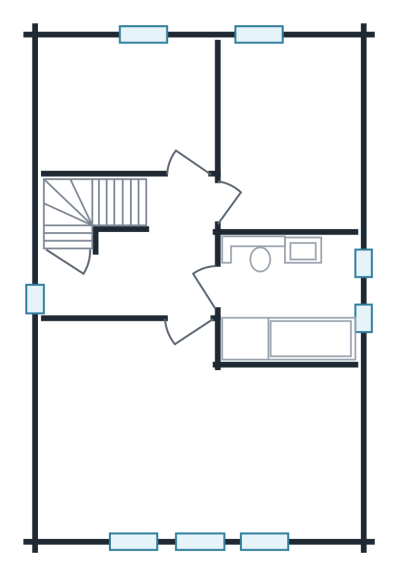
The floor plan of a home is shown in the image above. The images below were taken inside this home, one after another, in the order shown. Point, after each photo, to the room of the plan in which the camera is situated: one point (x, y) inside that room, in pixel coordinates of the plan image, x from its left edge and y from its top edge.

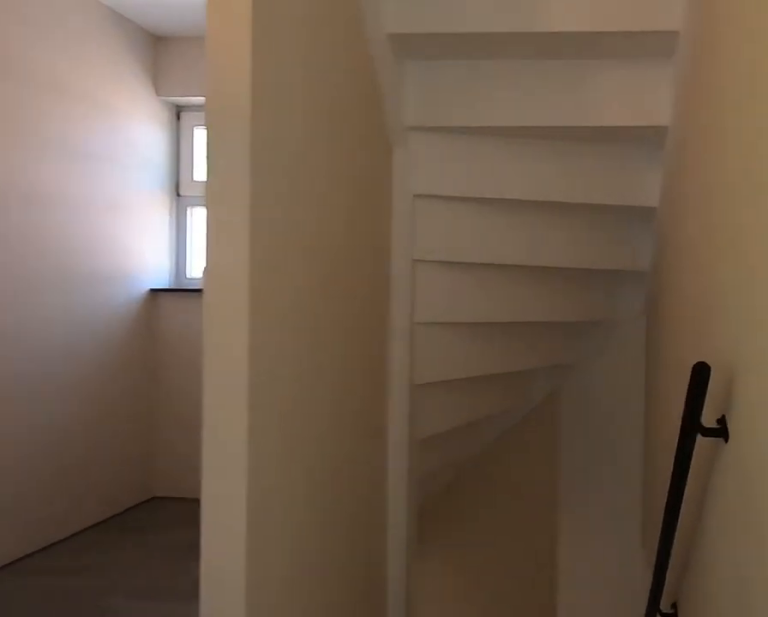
(143, 260)
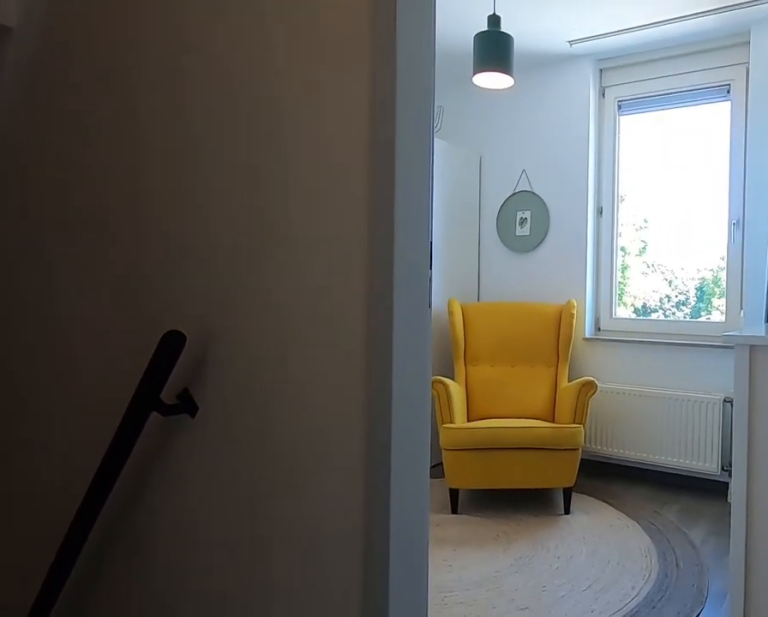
(143, 260)
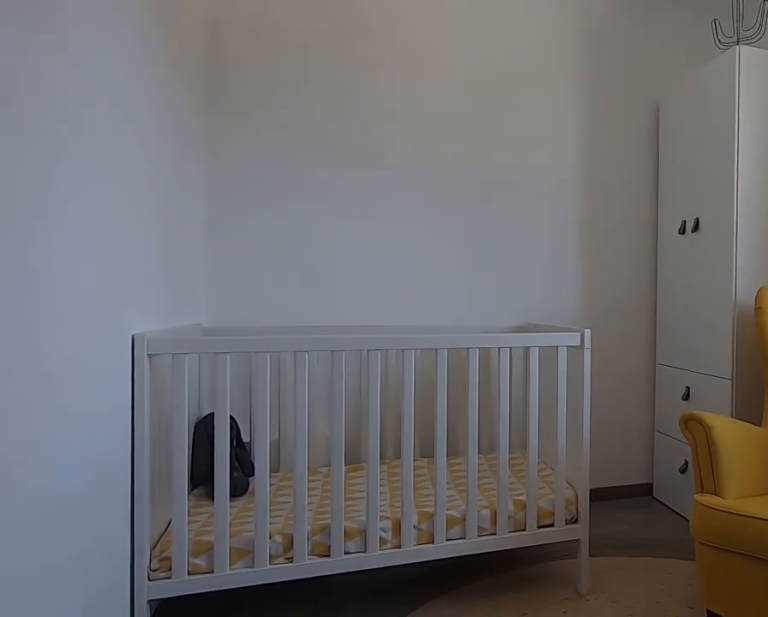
(129, 107)
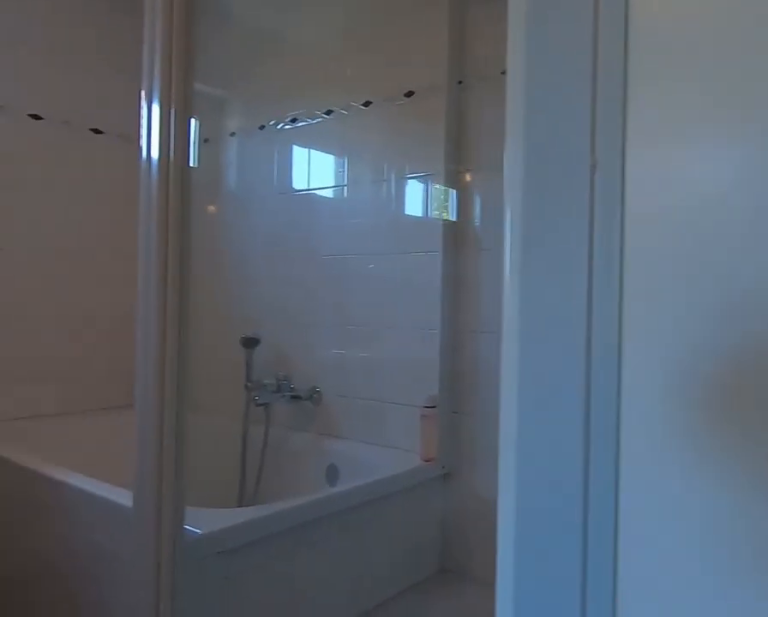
(143, 260)
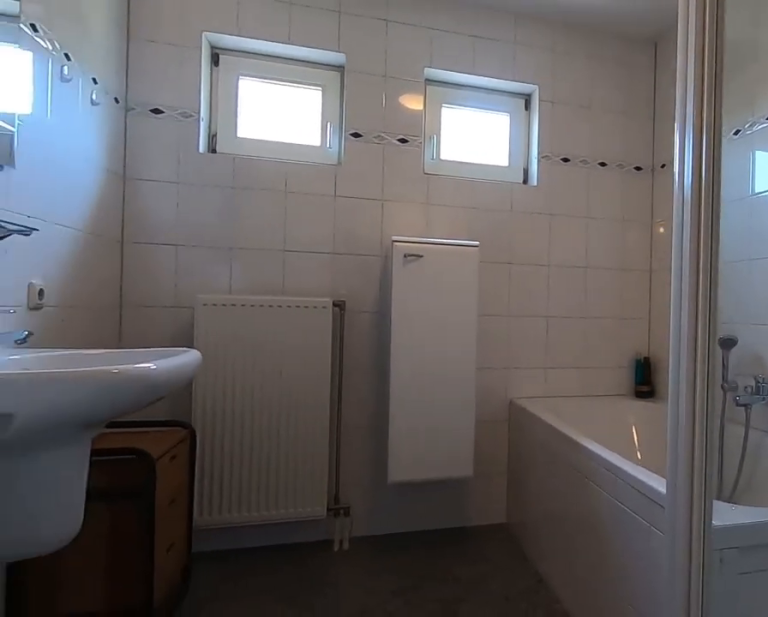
(287, 297)
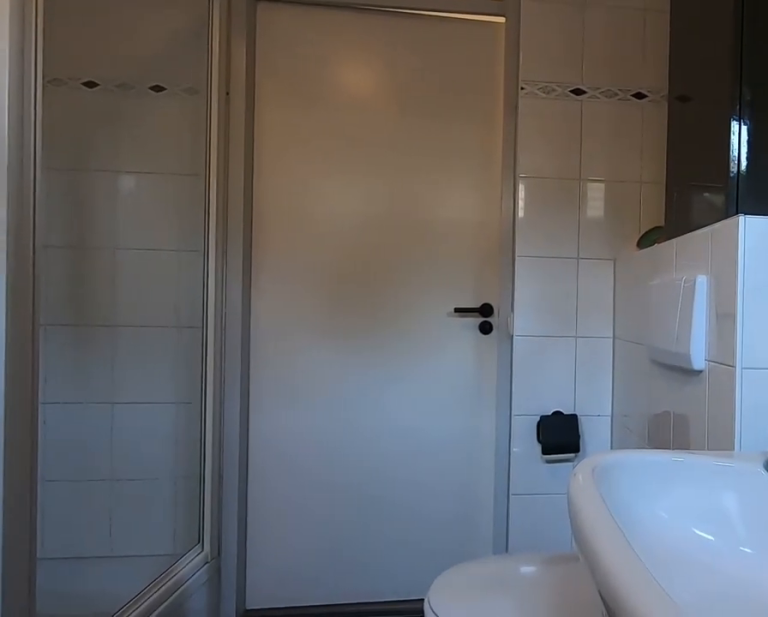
(287, 297)
